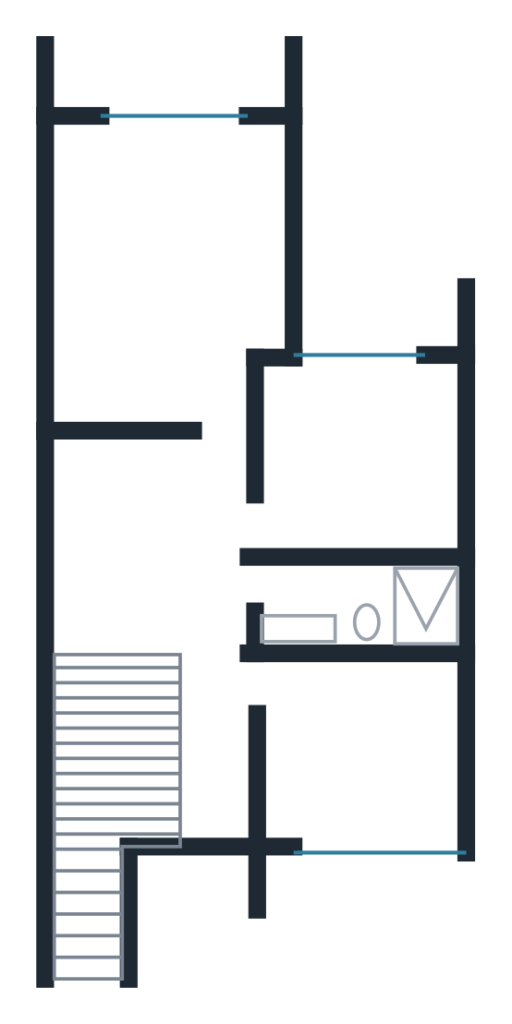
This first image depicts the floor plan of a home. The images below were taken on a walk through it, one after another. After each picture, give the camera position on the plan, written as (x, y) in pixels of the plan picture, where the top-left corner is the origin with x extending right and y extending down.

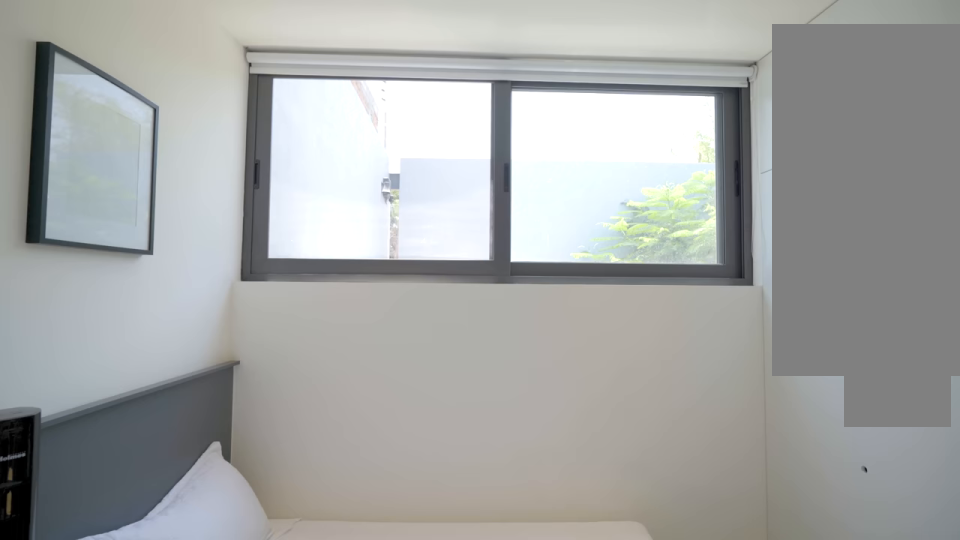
(308, 775)
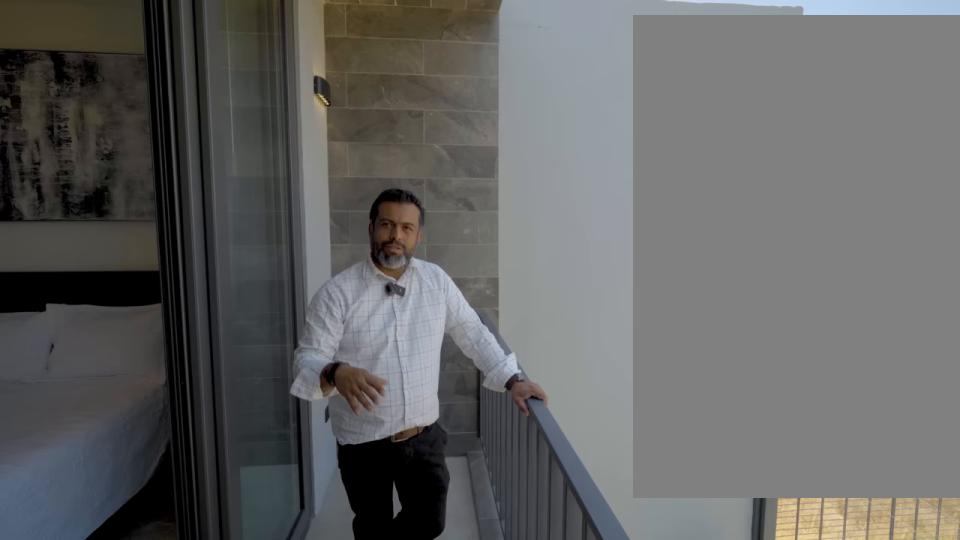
(193, 86)
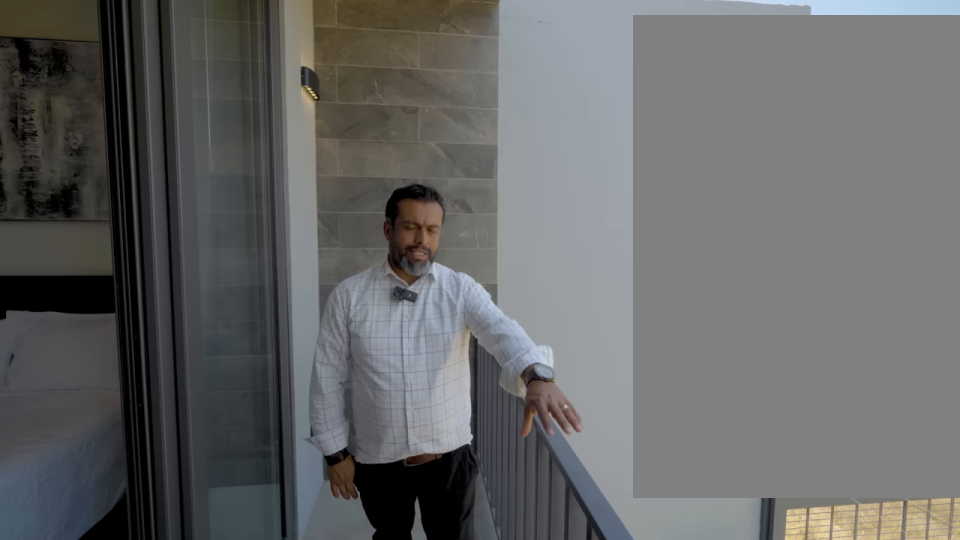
(193, 86)
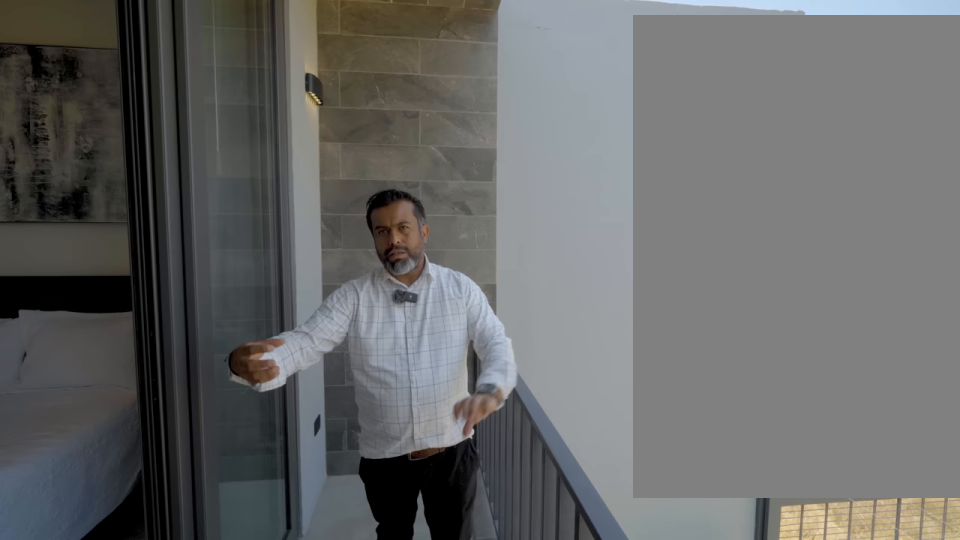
(192, 87)
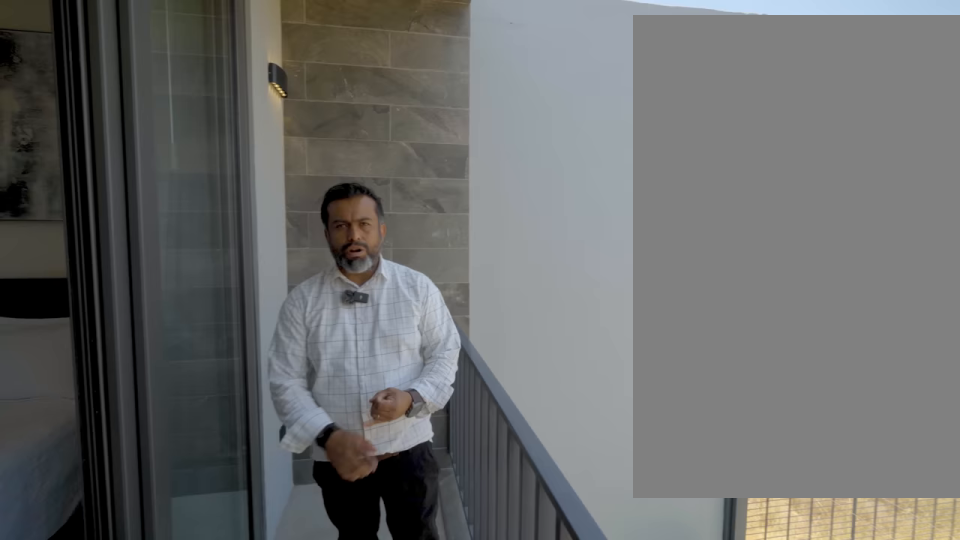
(192, 87)
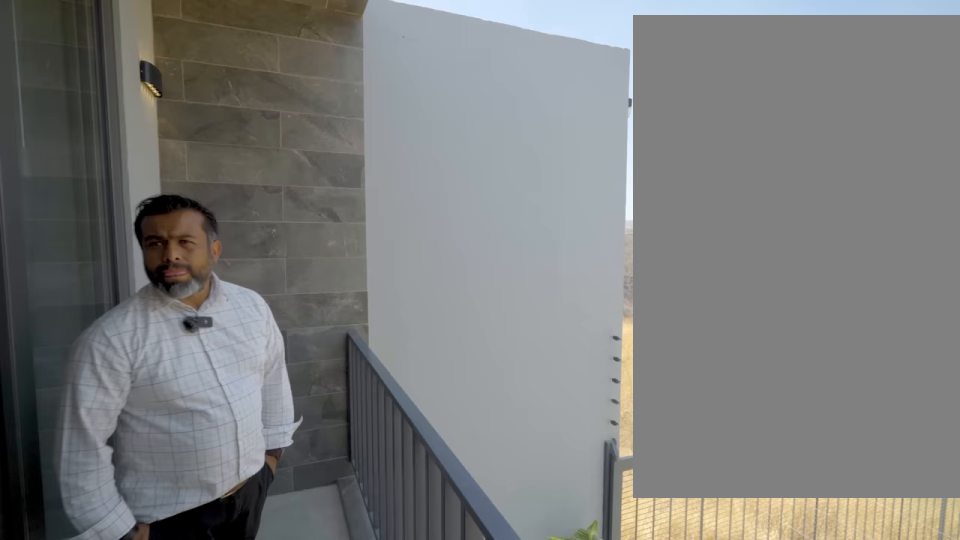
(193, 86)
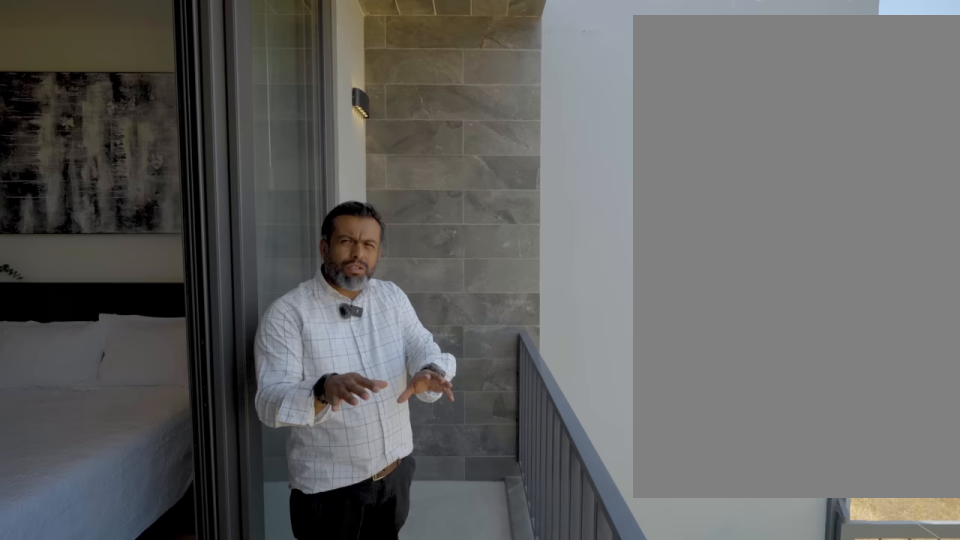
(192, 87)
